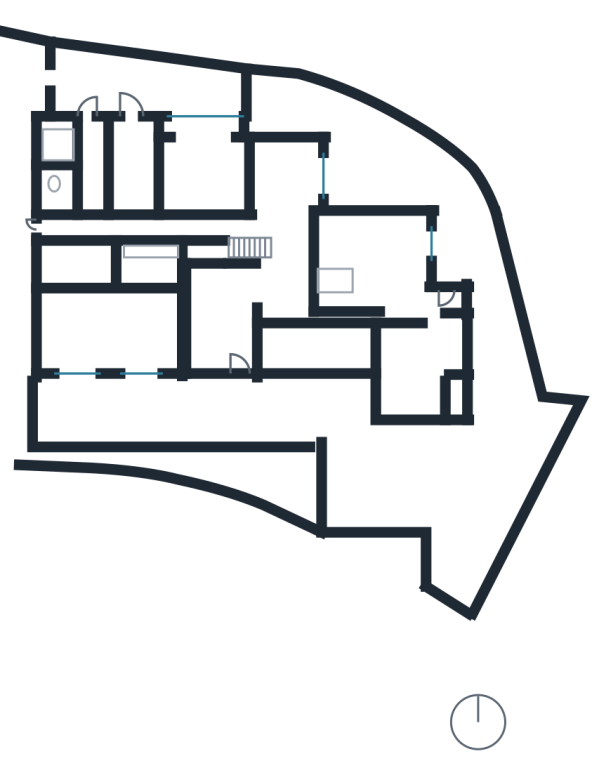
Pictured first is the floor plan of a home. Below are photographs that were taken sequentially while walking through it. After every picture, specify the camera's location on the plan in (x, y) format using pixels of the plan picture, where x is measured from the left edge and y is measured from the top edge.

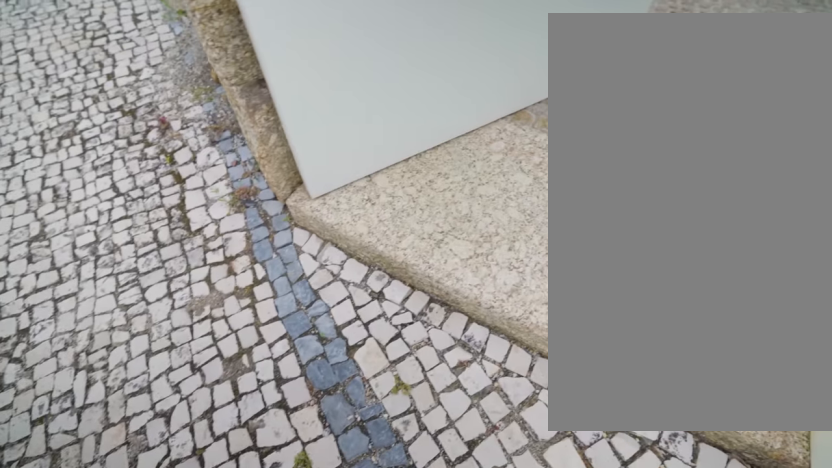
(327, 549)
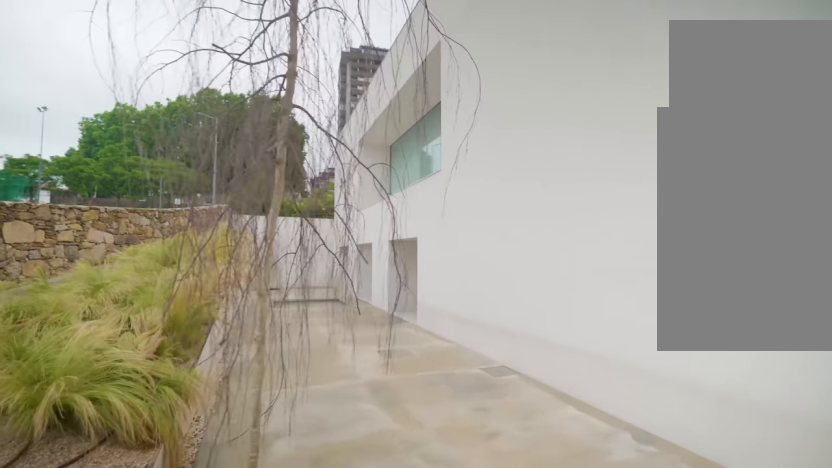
(349, 464)
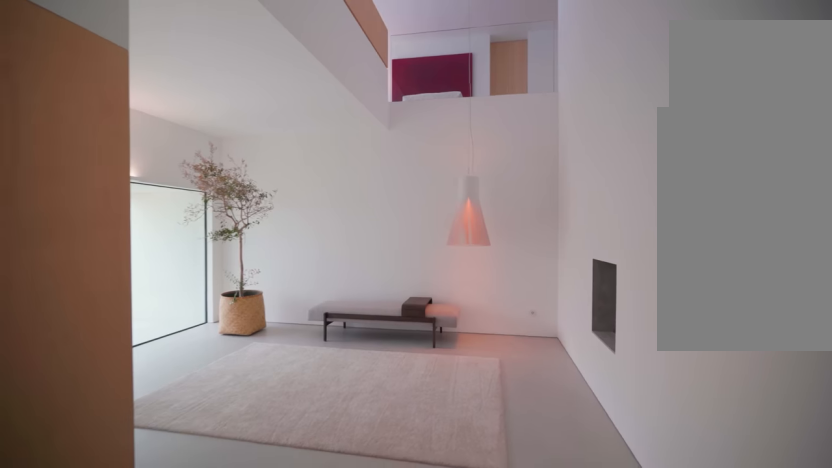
(257, 291)
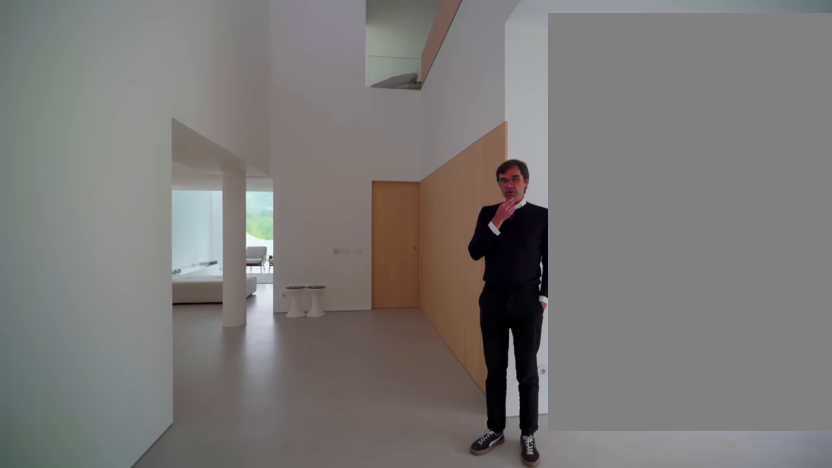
(202, 303)
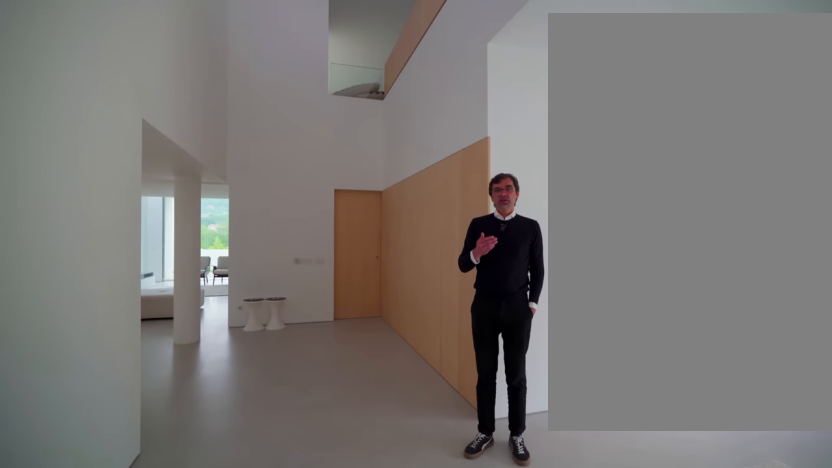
(202, 303)
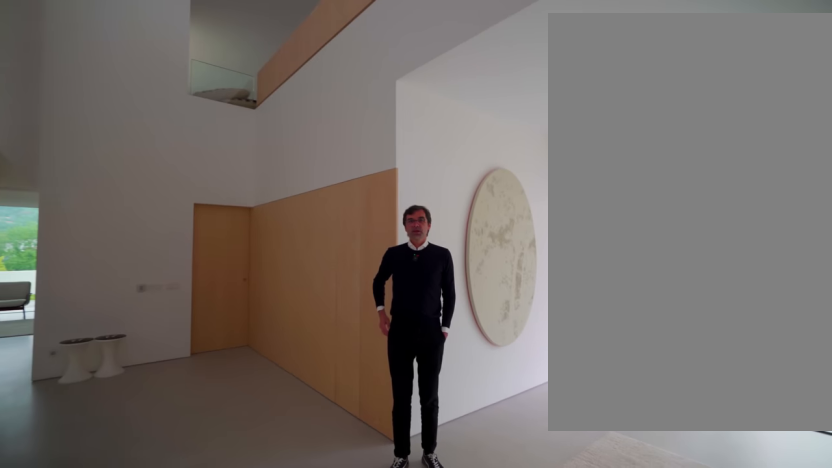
(208, 283)
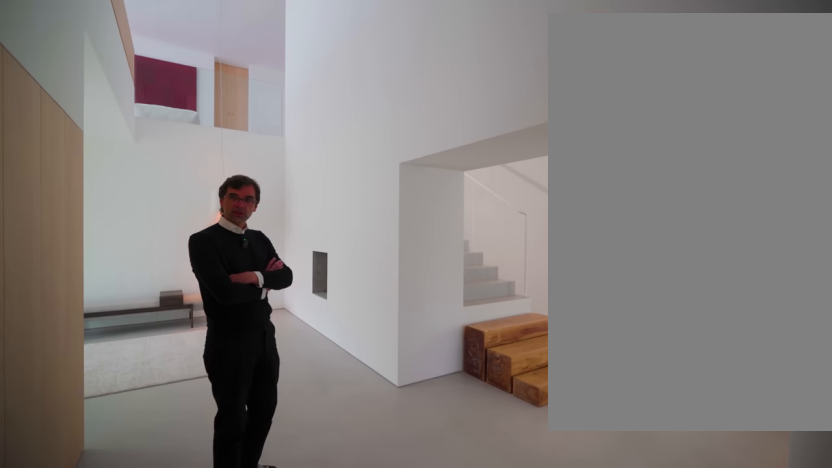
(299, 284)
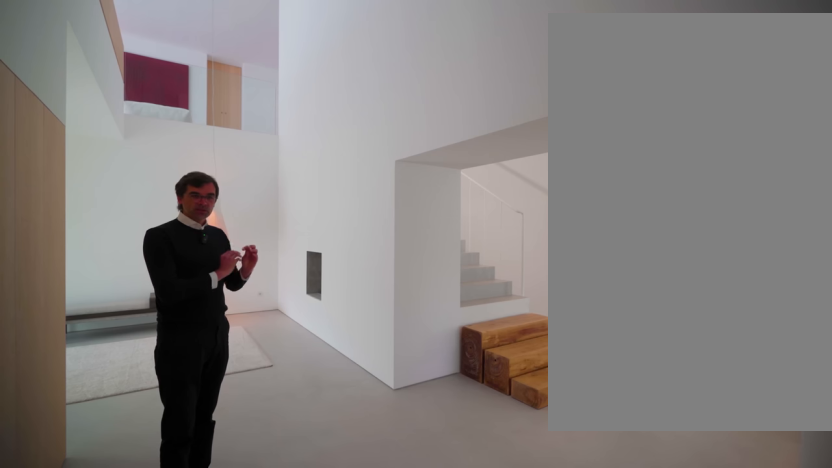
(299, 285)
